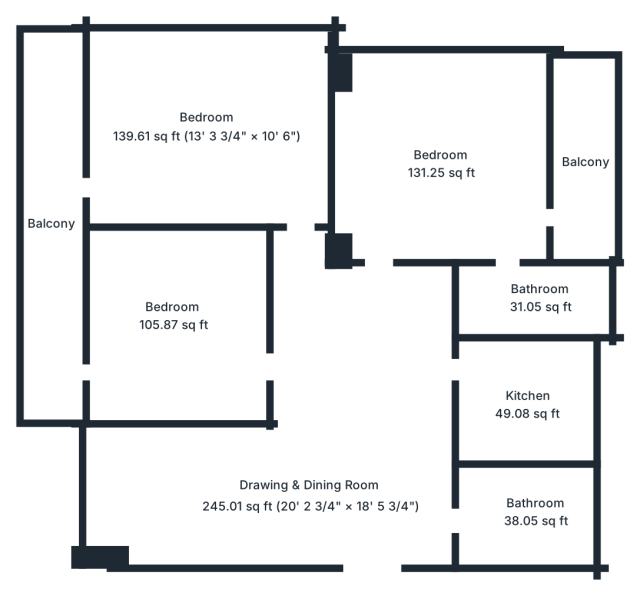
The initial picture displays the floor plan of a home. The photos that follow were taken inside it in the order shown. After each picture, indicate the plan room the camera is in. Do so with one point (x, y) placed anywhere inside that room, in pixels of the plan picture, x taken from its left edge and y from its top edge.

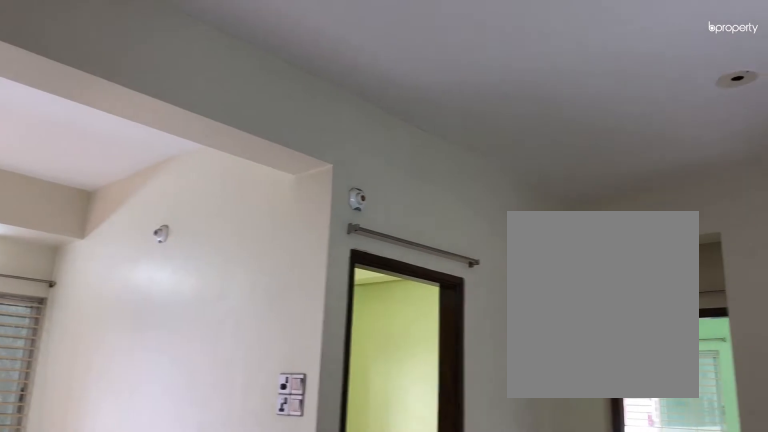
(310, 495)
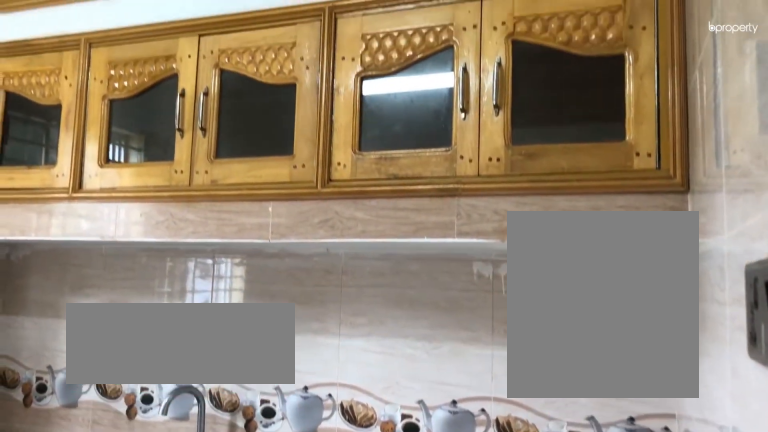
(526, 404)
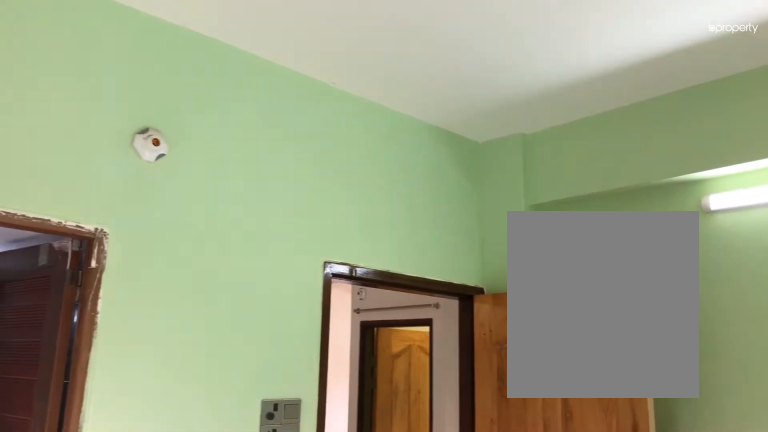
(441, 168)
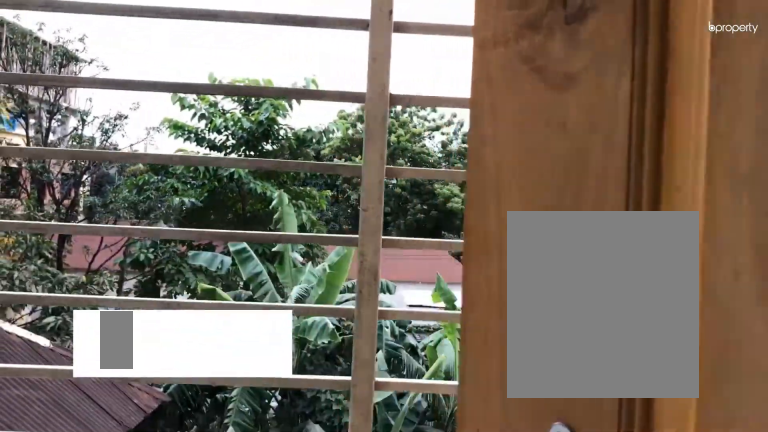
(587, 158)
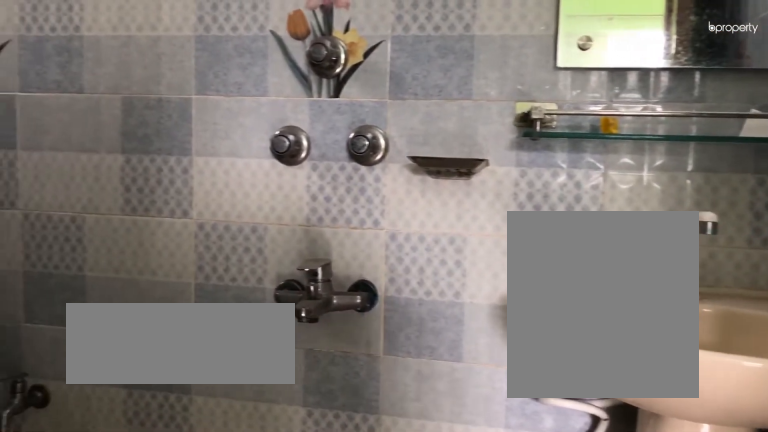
(535, 305)
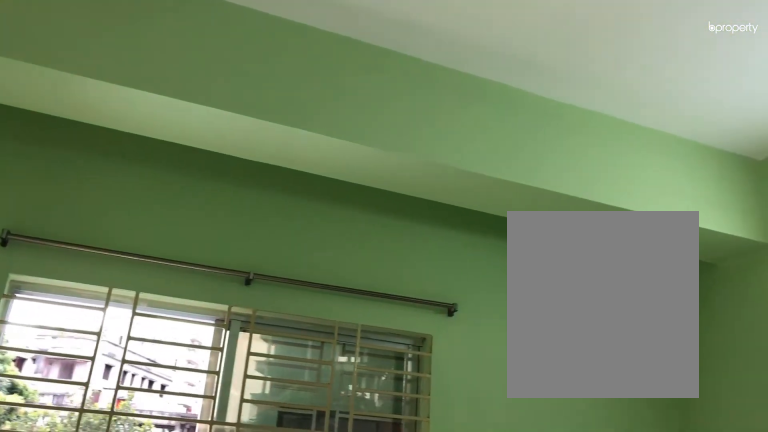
(206, 145)
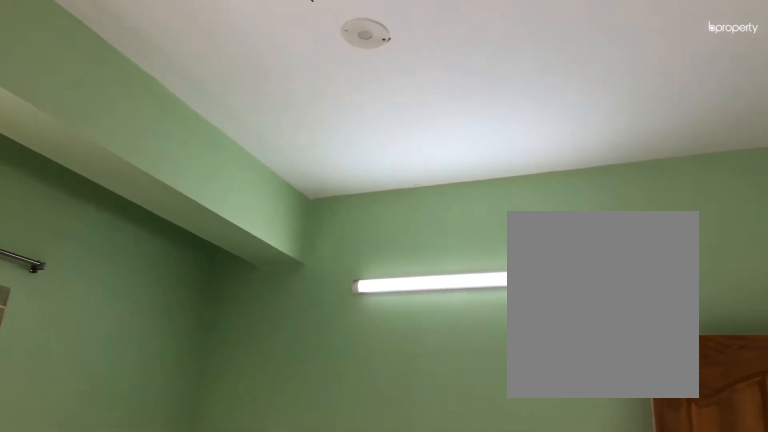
(206, 145)
